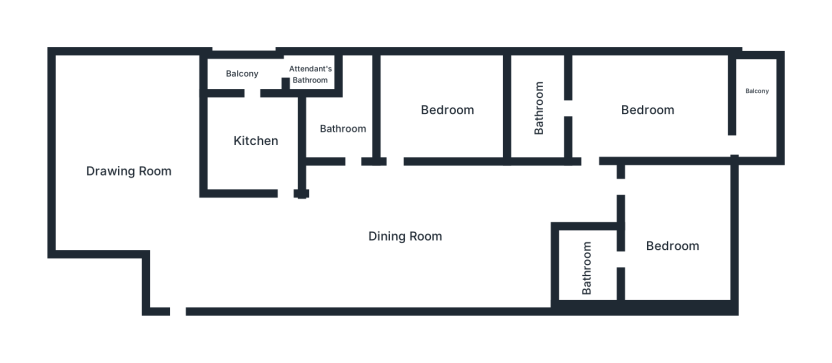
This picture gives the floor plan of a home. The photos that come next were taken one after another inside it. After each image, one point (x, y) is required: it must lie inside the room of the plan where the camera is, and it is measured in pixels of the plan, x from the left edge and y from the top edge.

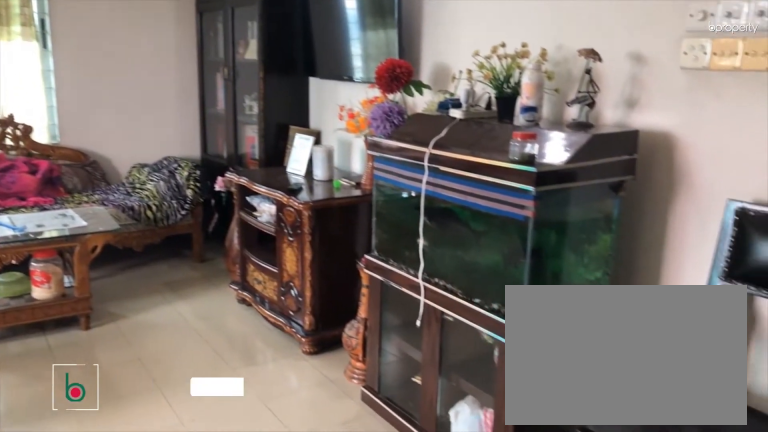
(131, 169)
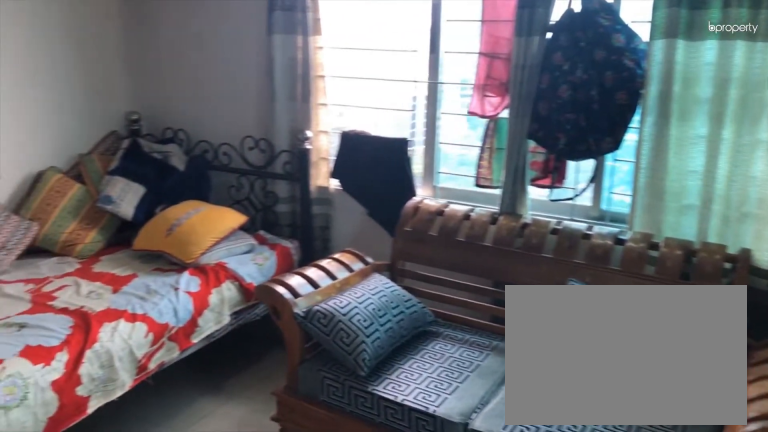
(132, 169)
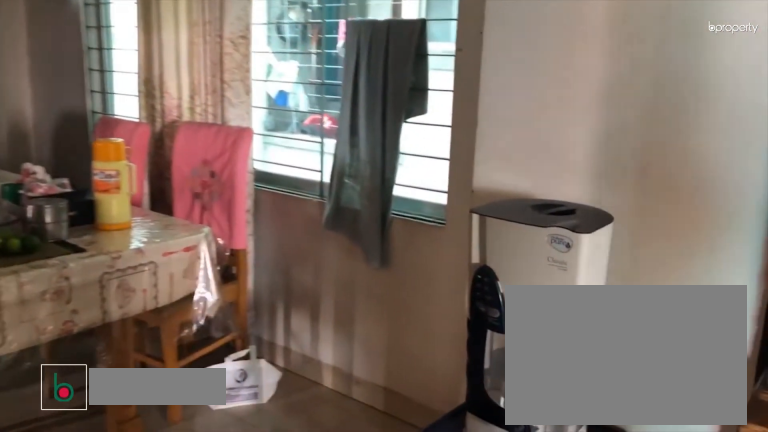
(401, 242)
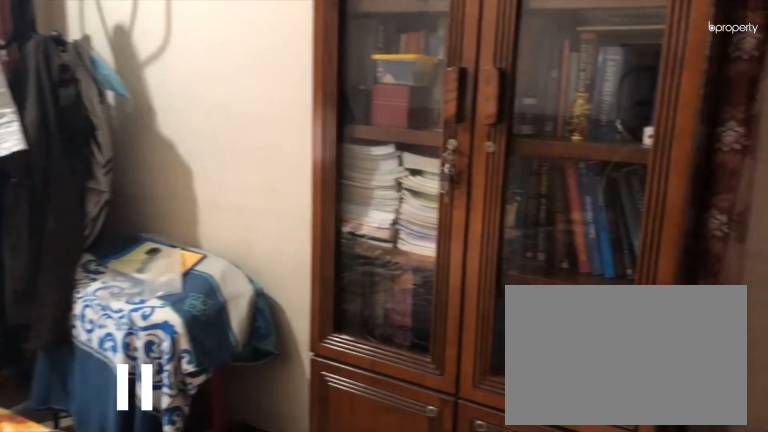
(669, 241)
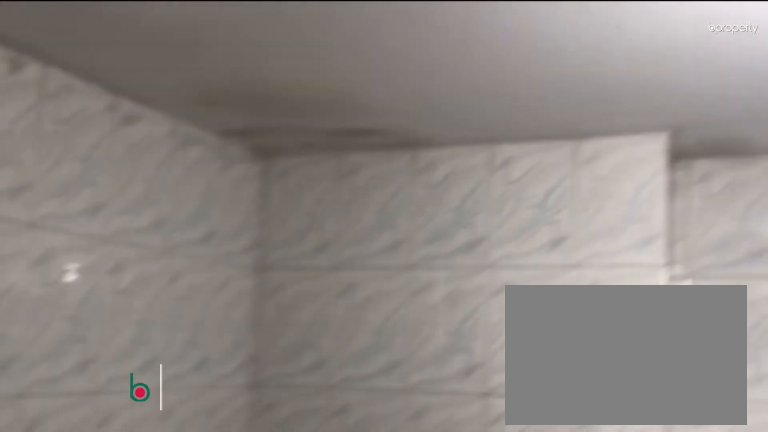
(589, 262)
